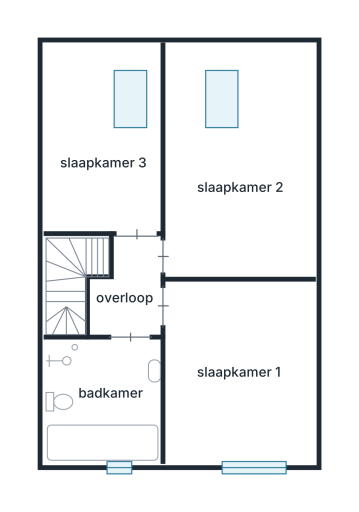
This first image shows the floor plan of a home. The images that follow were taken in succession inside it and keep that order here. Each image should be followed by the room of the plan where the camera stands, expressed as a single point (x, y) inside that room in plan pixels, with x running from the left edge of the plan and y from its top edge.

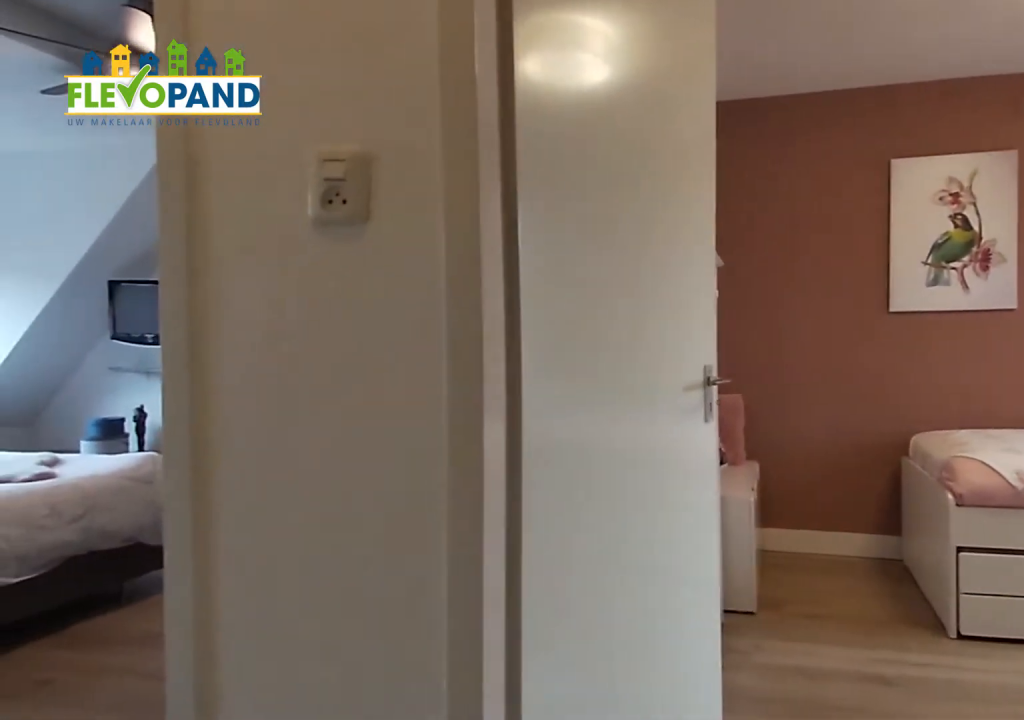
(128, 290)
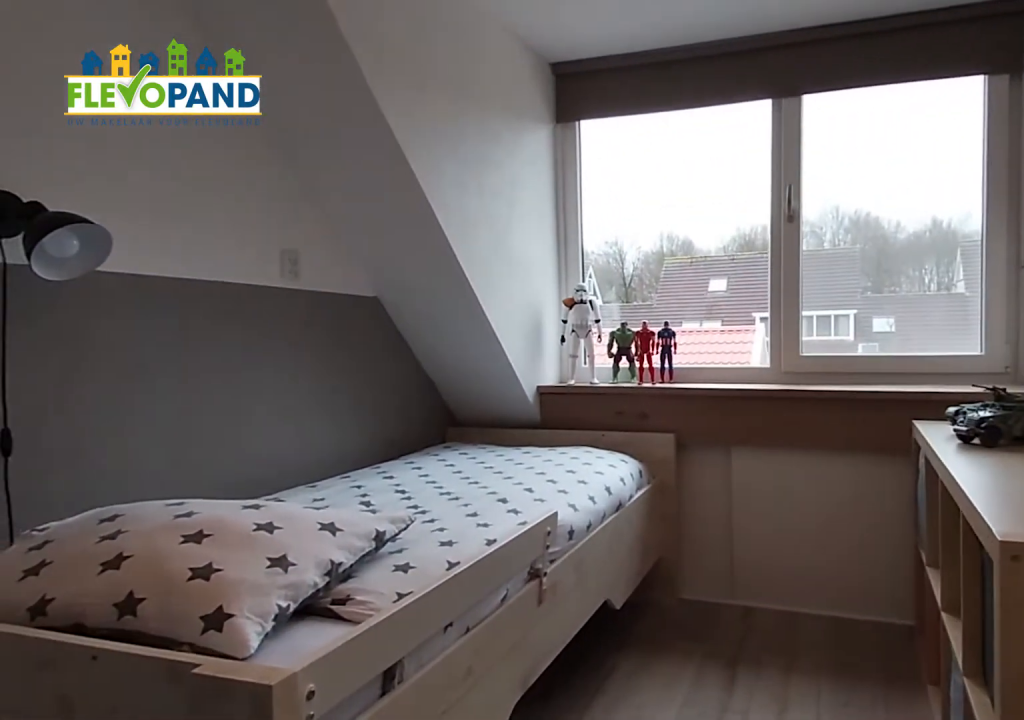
(65, 190)
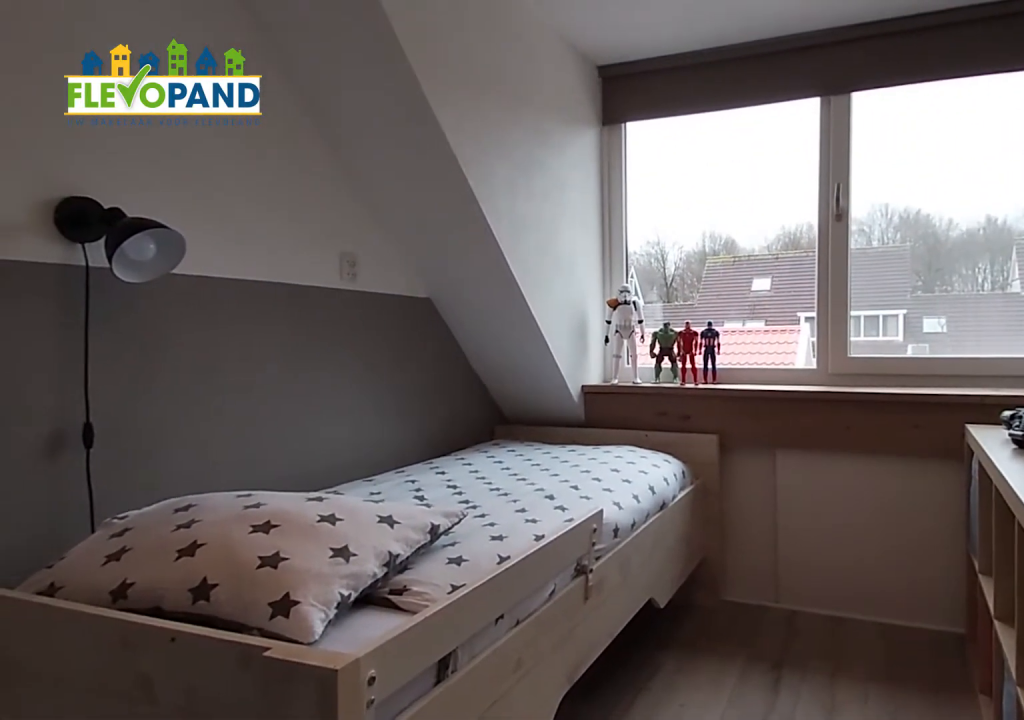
(65, 190)
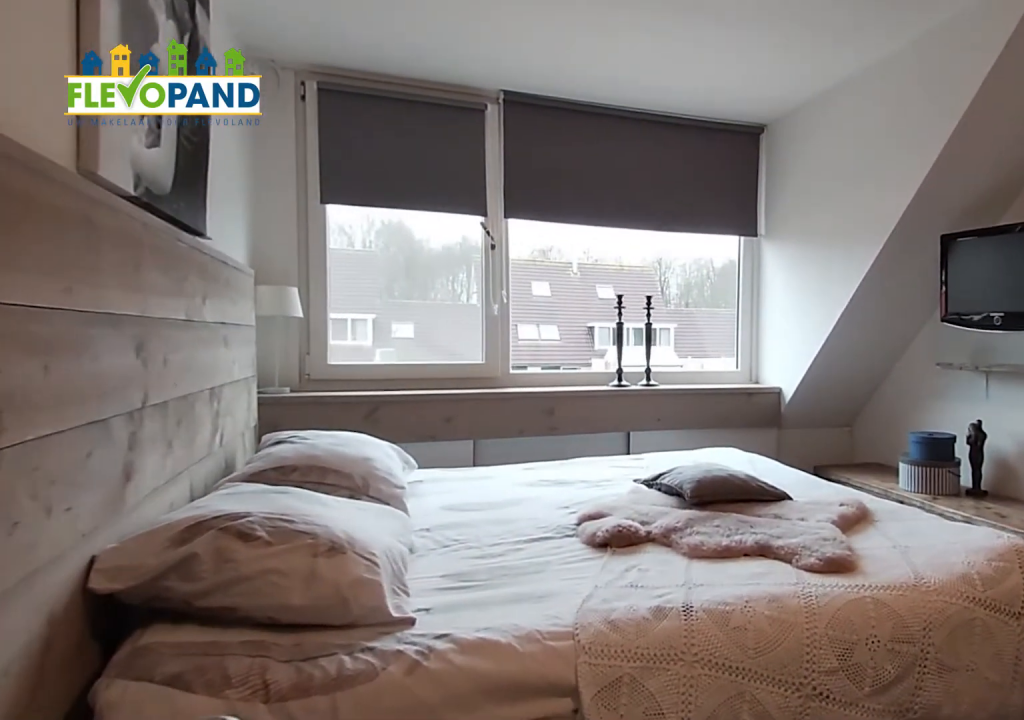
(311, 194)
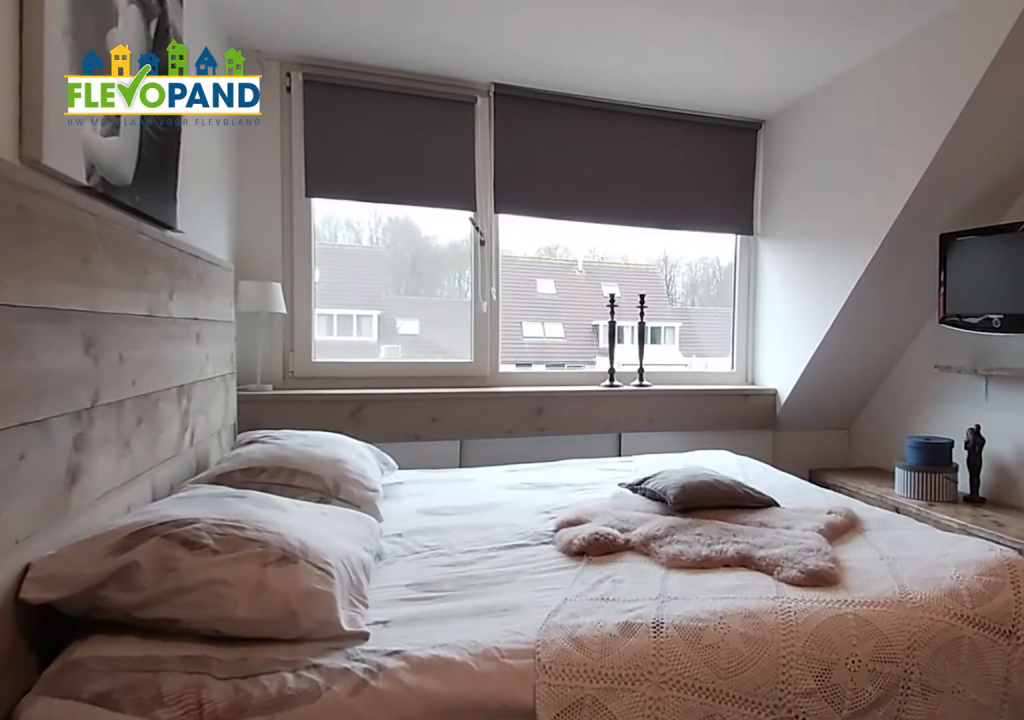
(311, 194)
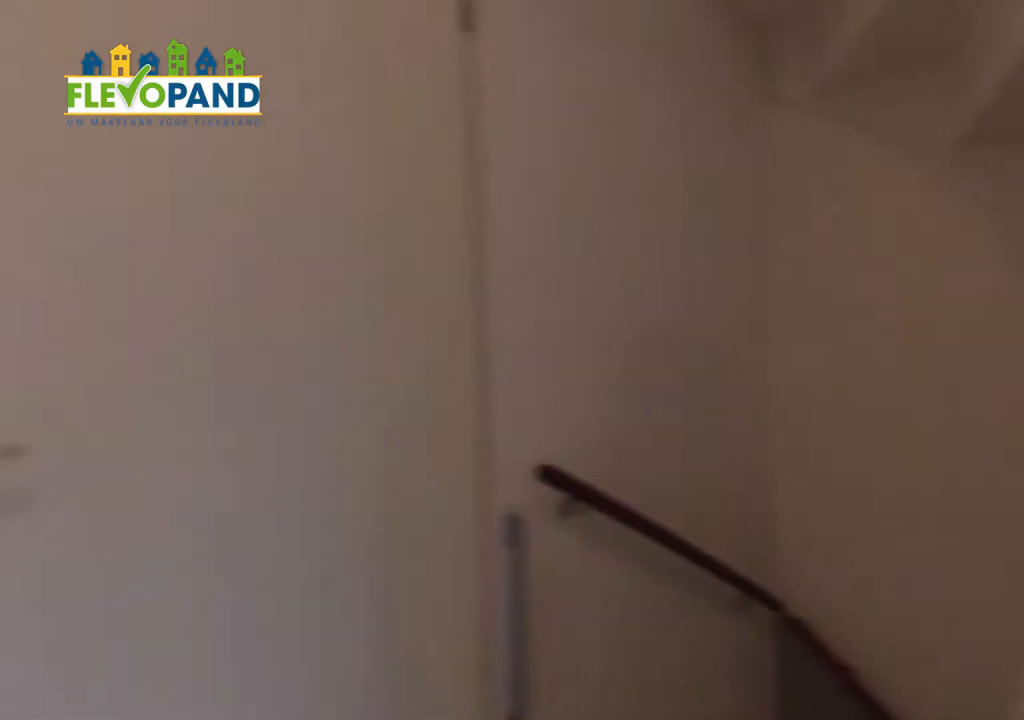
(128, 292)
